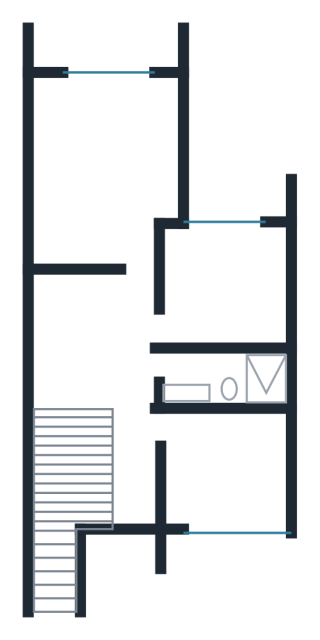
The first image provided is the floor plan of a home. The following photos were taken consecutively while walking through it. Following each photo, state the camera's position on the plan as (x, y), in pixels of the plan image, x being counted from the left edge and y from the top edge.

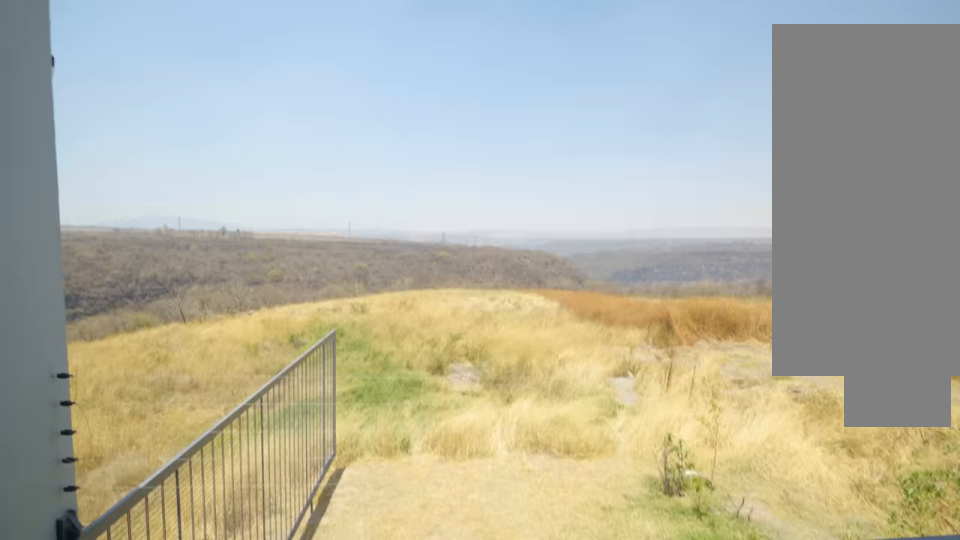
(103, 55)
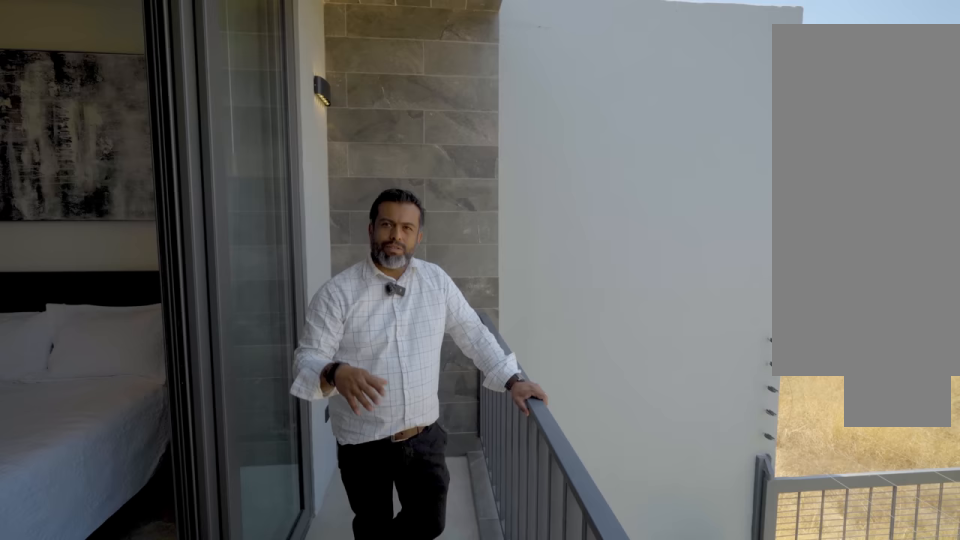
(120, 54)
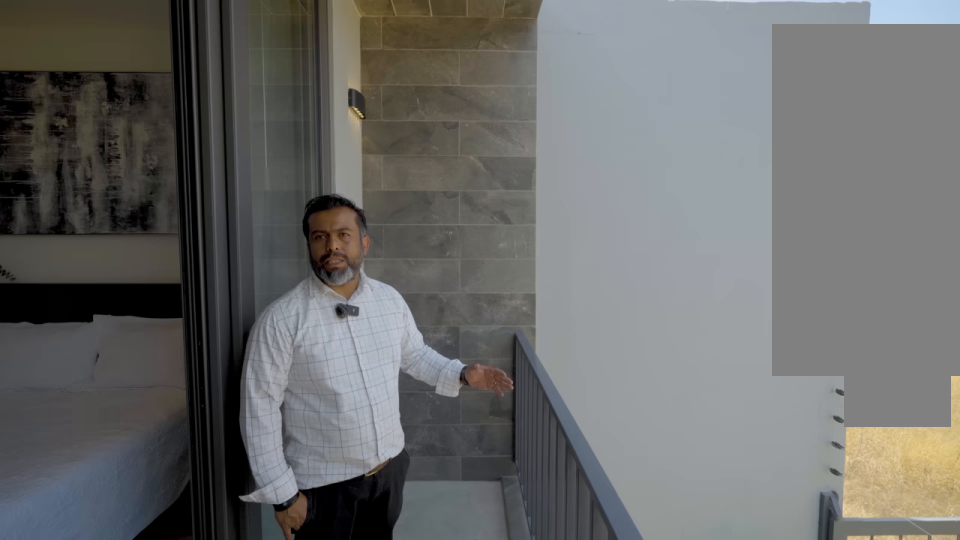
(120, 54)
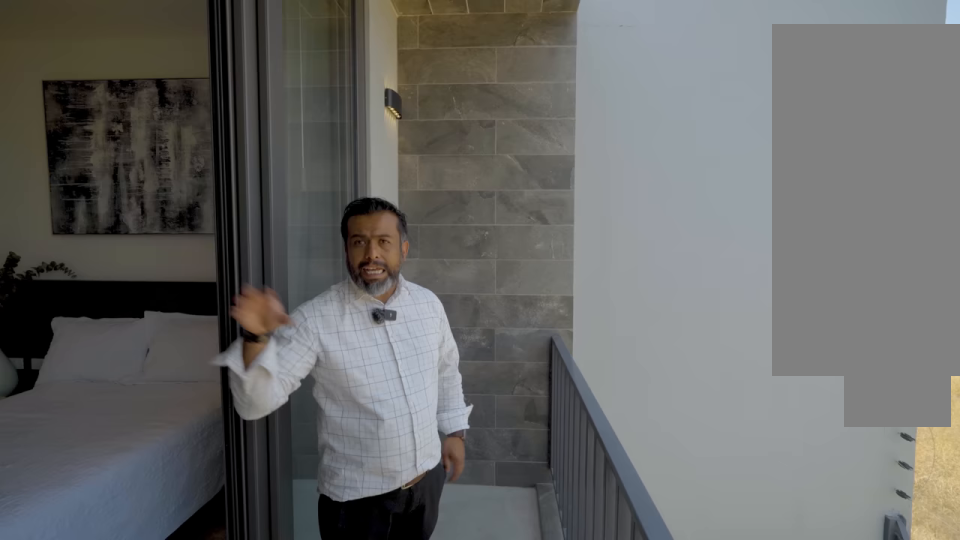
(121, 54)
